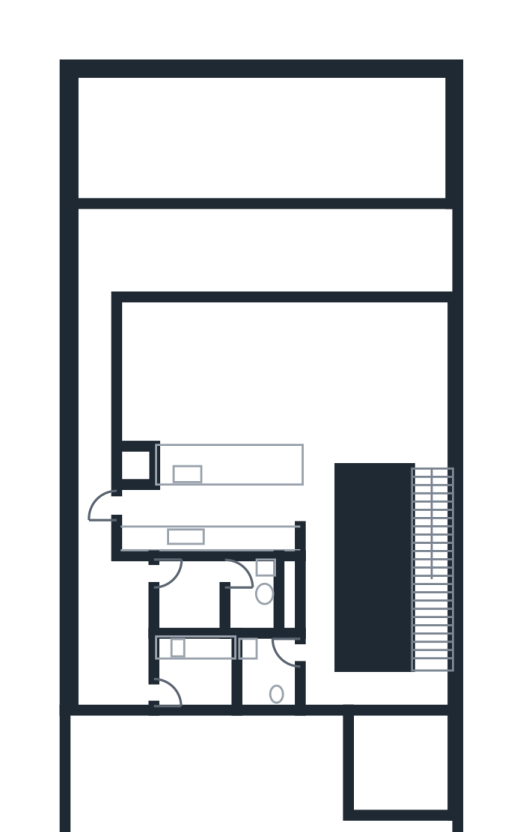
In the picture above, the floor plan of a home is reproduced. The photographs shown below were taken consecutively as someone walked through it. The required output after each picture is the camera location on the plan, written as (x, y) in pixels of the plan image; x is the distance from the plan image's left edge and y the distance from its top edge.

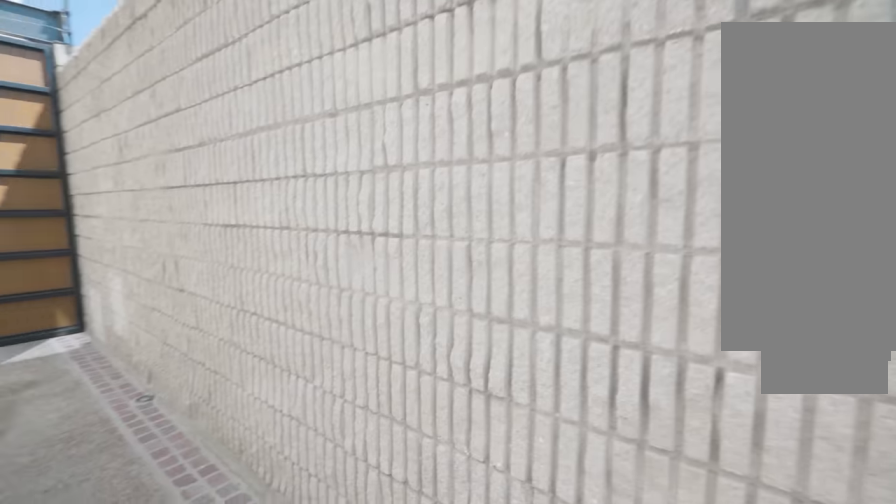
(109, 503)
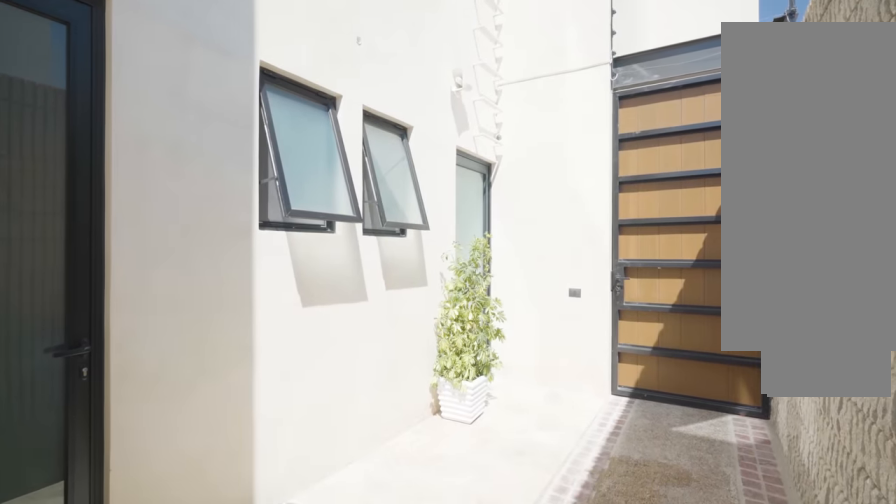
(81, 555)
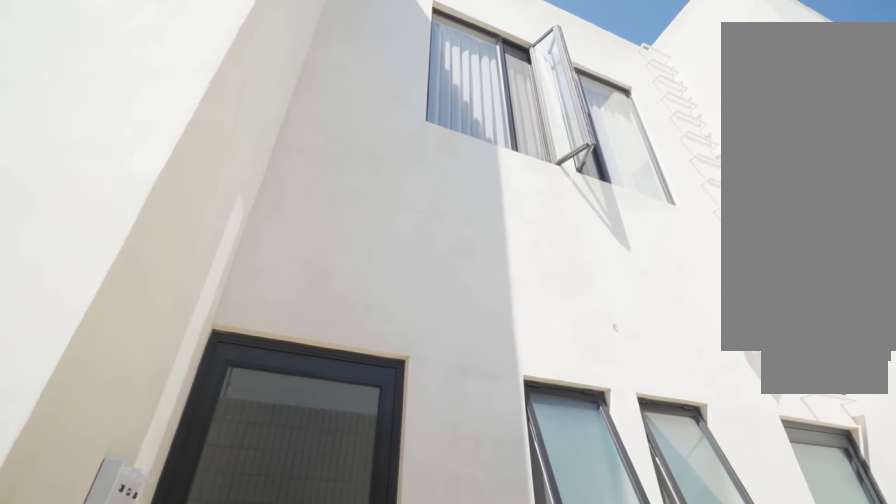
(95, 603)
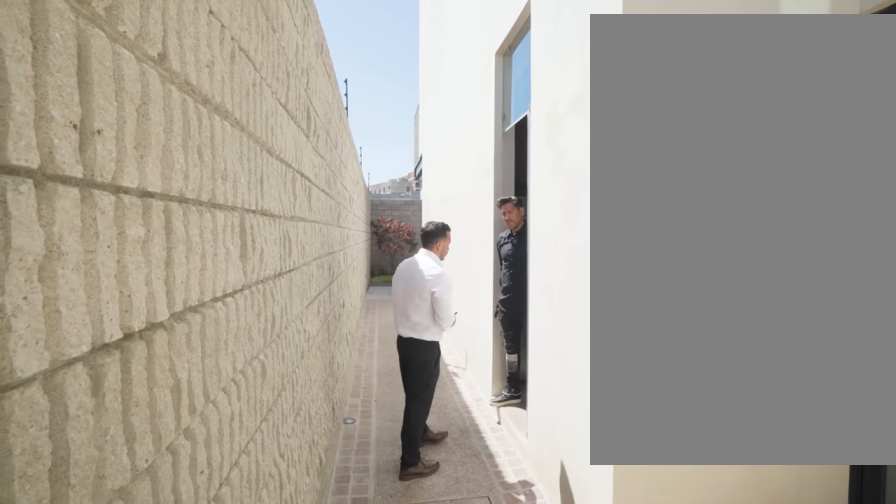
(96, 683)
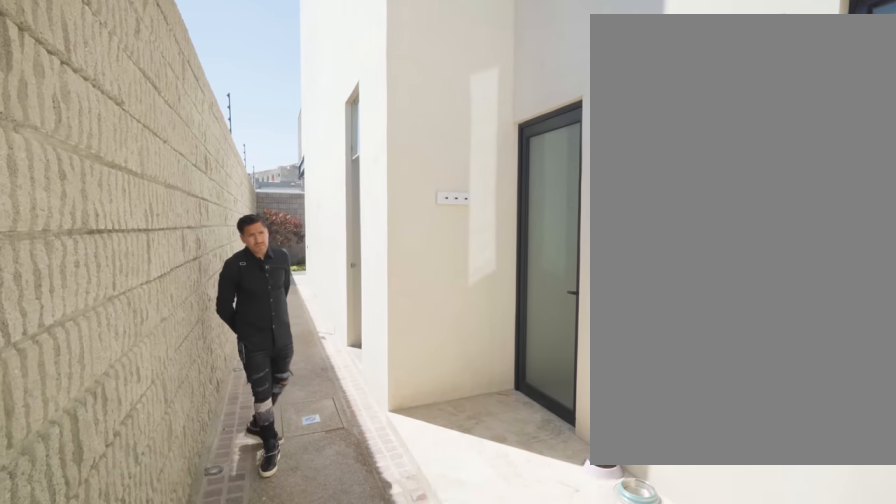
(110, 675)
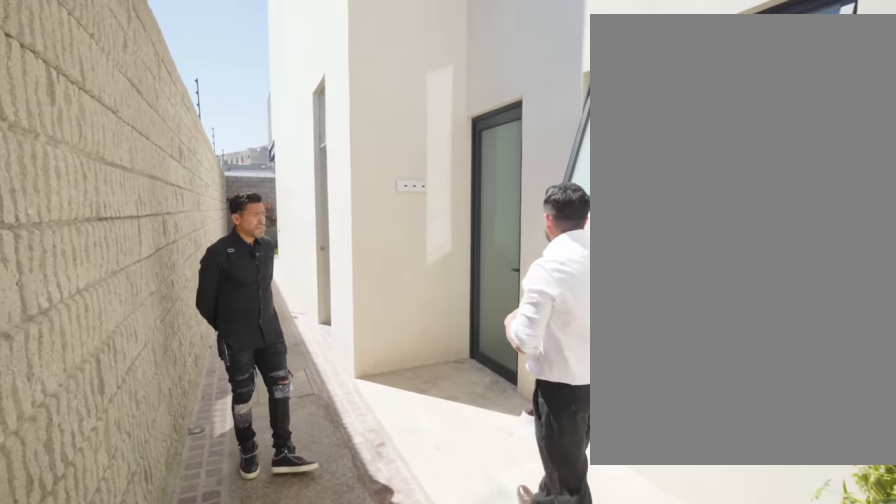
(103, 683)
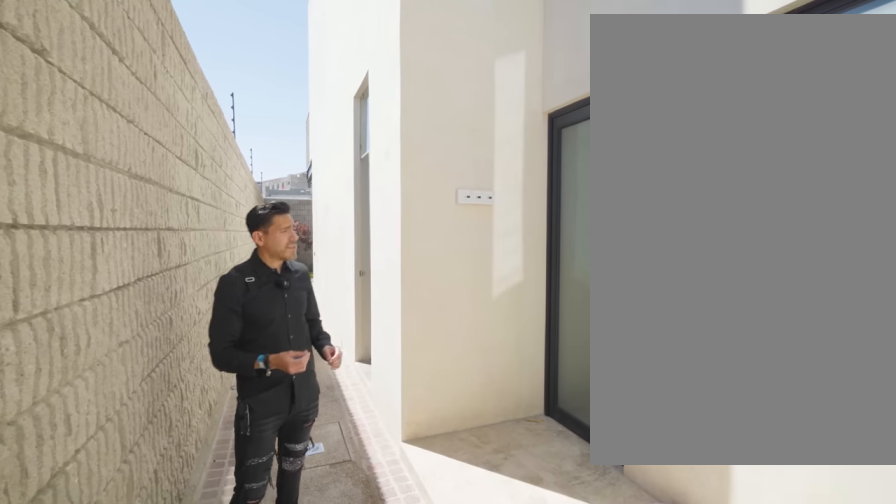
(102, 671)
